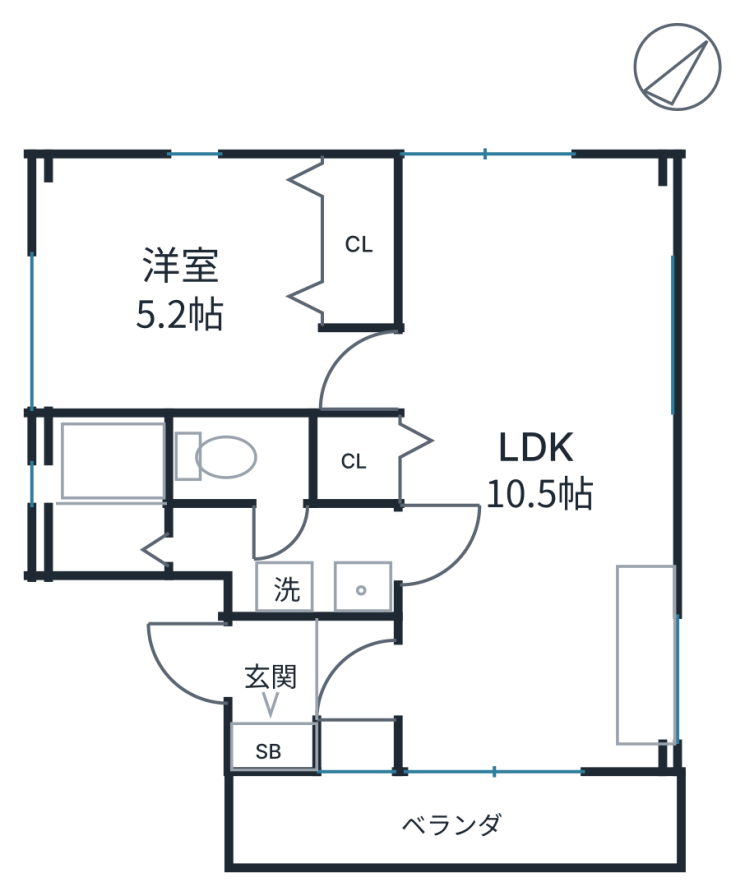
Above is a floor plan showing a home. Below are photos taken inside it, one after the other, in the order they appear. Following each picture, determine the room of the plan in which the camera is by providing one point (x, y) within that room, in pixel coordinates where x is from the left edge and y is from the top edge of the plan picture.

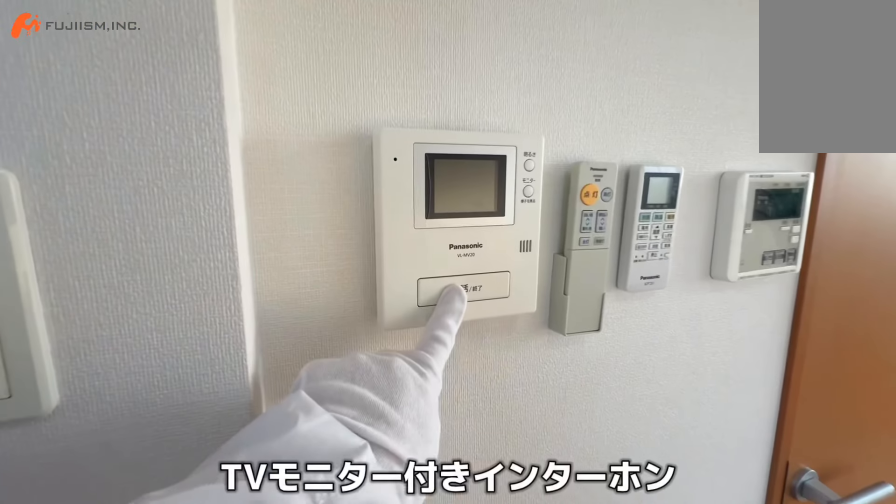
(528, 477)
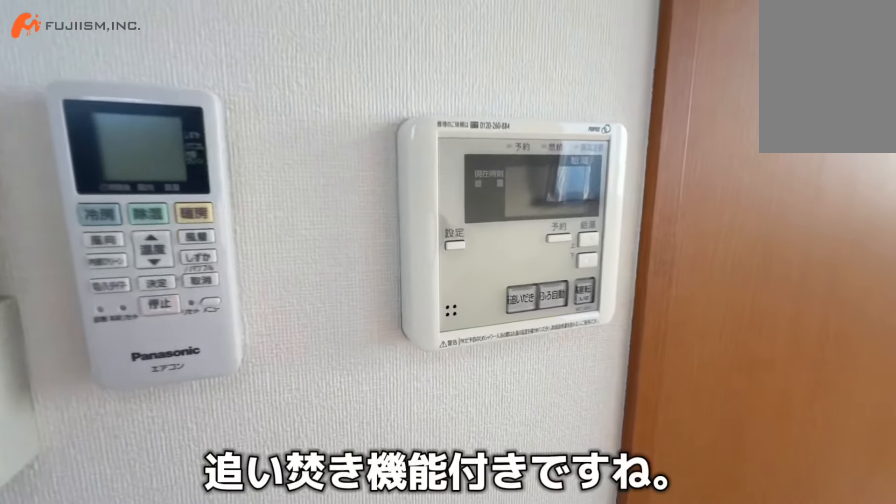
(529, 477)
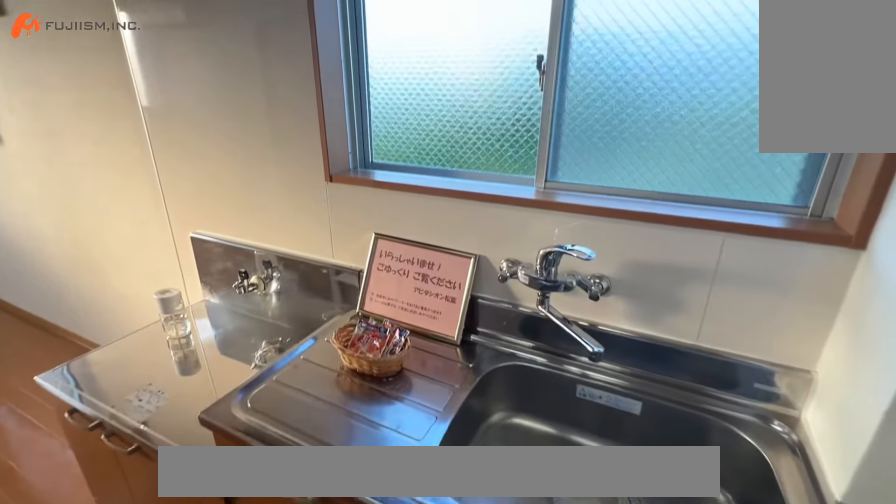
(528, 476)
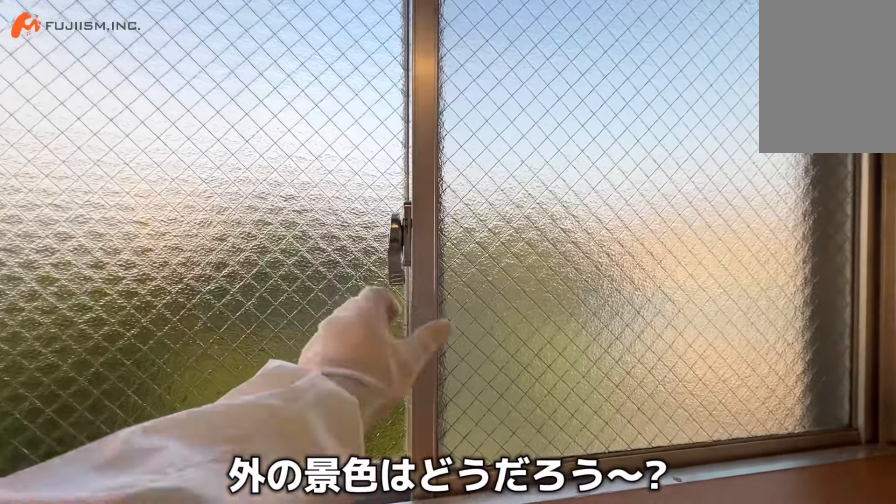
(528, 478)
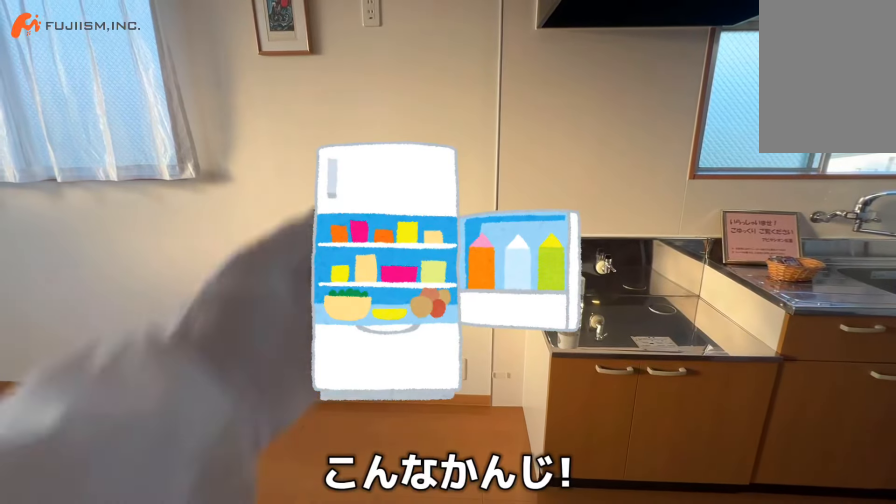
(639, 510)
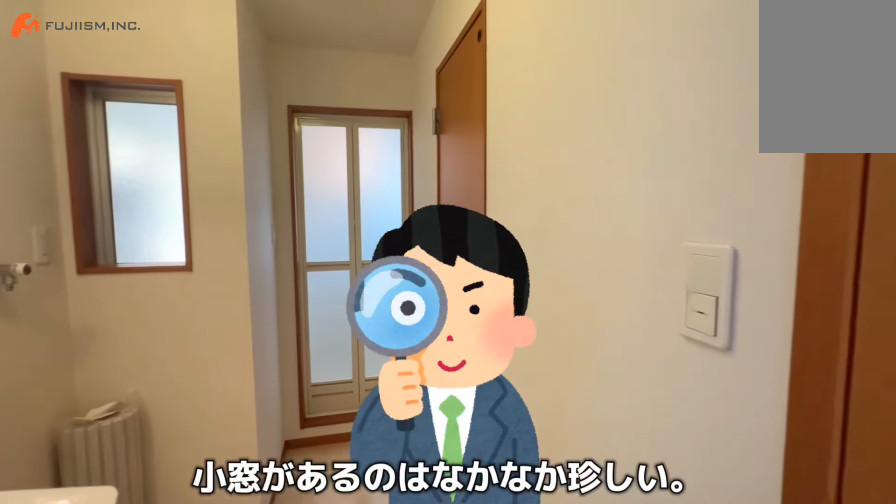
(321, 544)
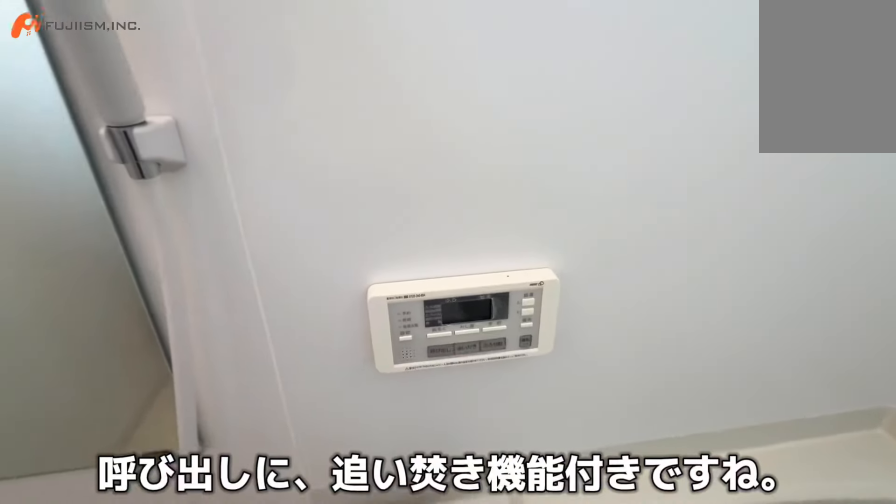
(109, 503)
